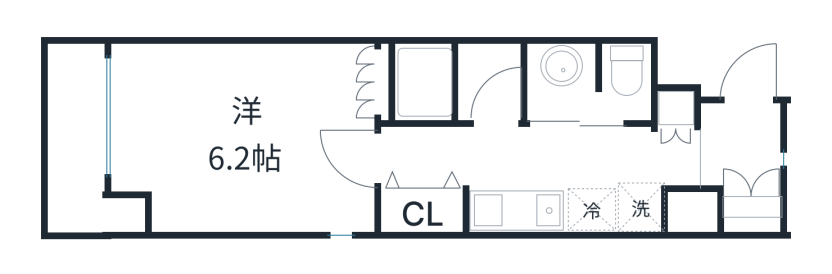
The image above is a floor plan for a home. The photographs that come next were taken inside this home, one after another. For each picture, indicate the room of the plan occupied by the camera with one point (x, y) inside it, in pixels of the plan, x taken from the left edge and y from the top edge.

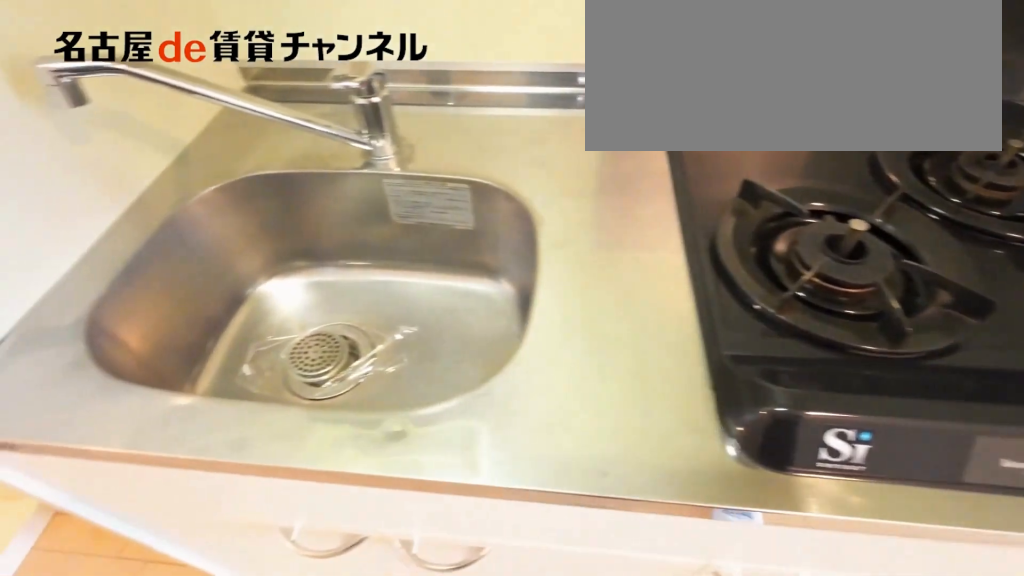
(538, 210)
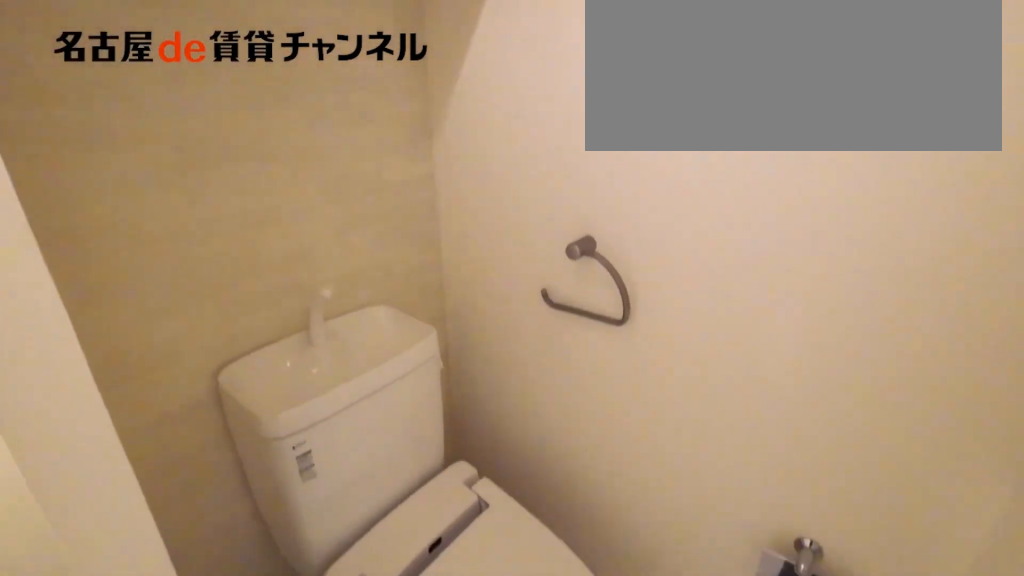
(589, 84)
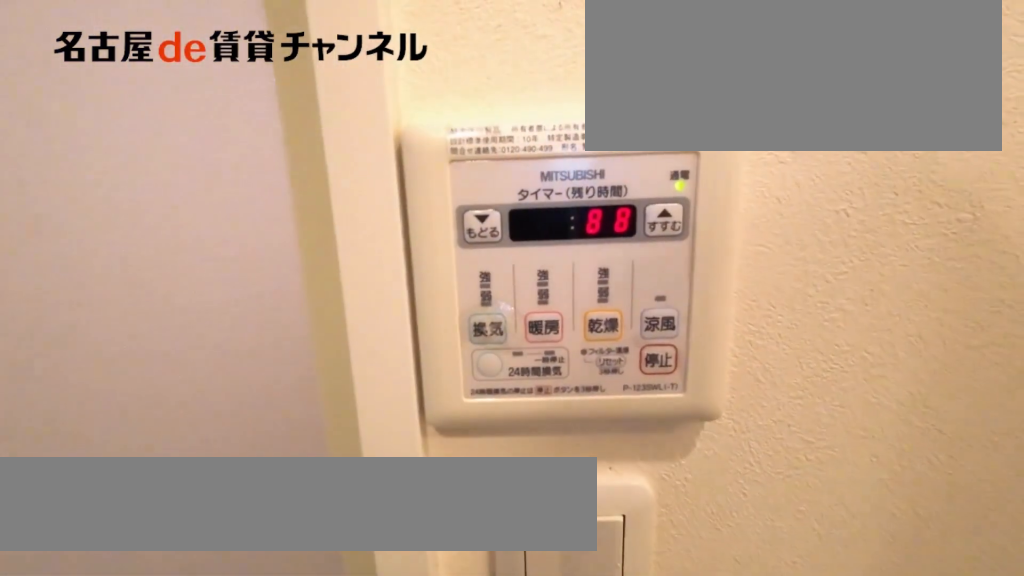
(589, 84)
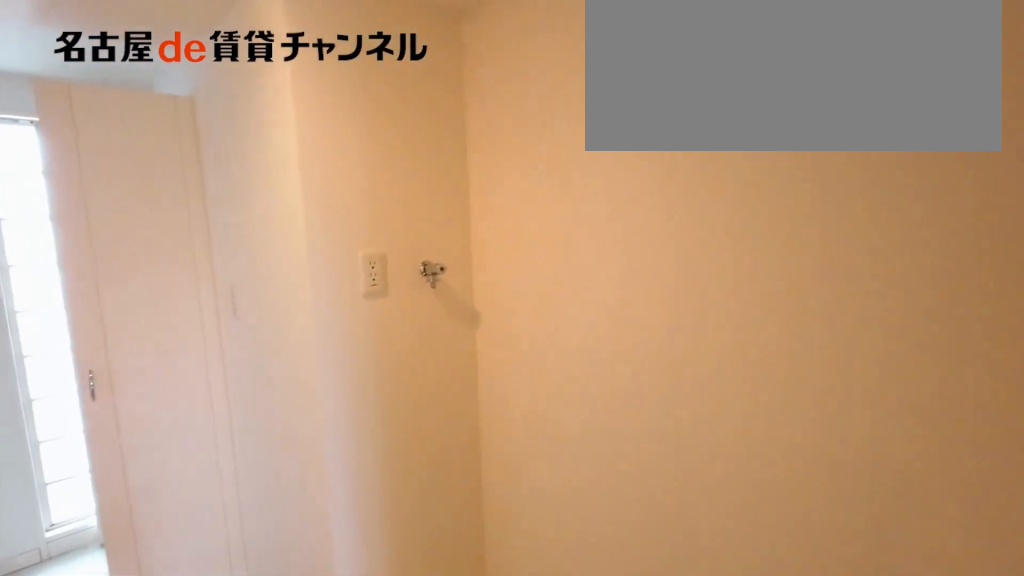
(641, 207)
